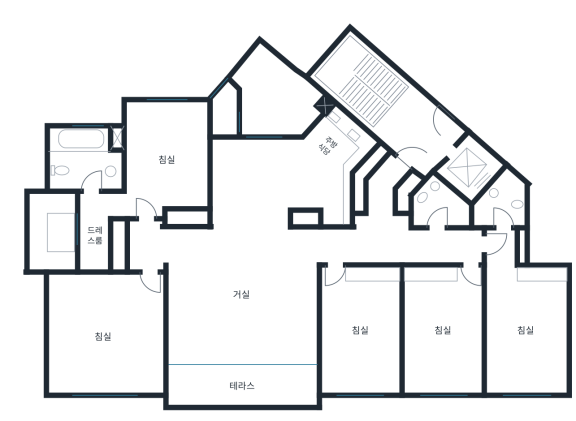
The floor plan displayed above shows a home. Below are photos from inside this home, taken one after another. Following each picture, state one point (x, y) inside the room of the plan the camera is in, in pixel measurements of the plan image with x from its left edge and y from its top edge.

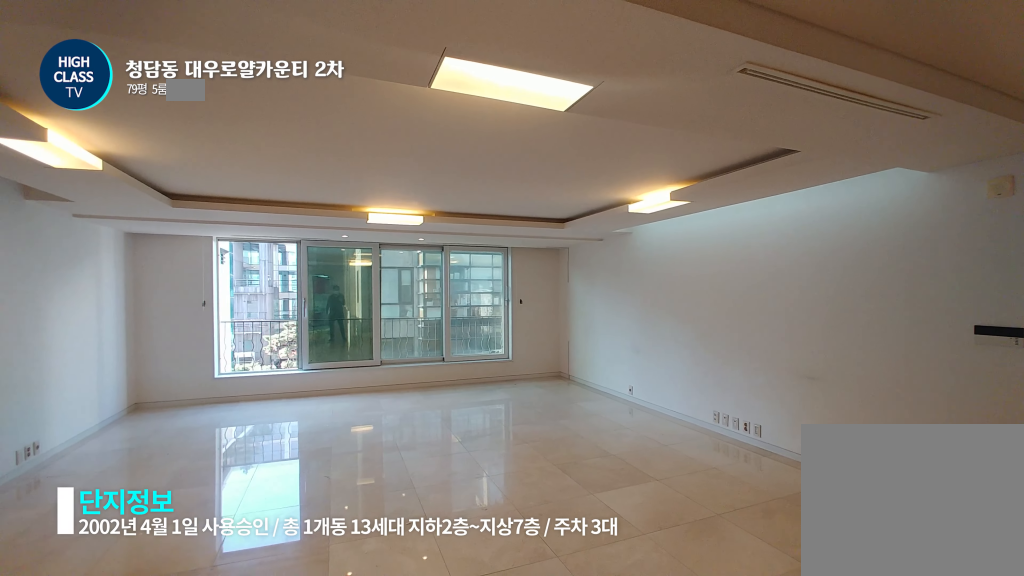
(242, 302)
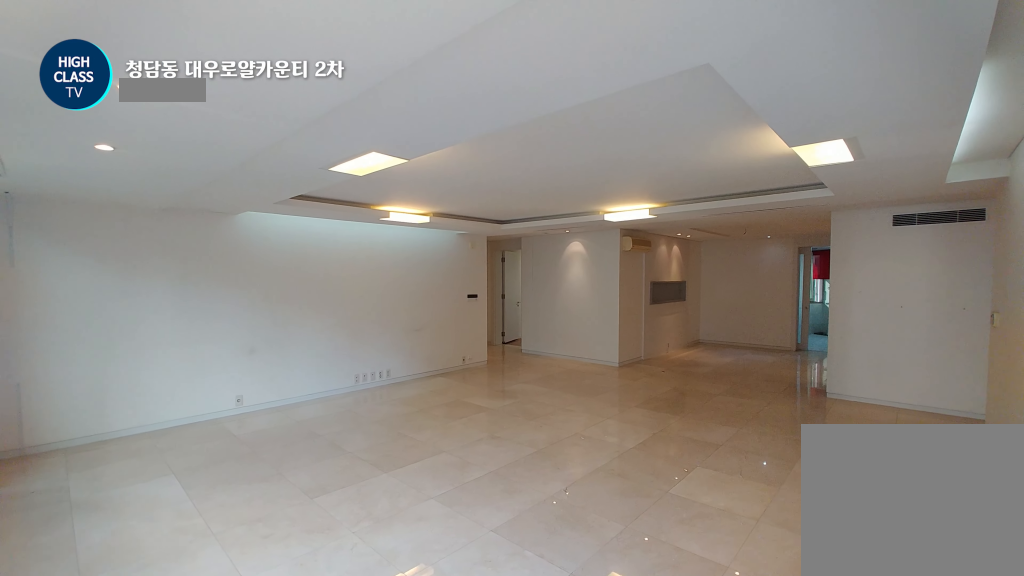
(242, 302)
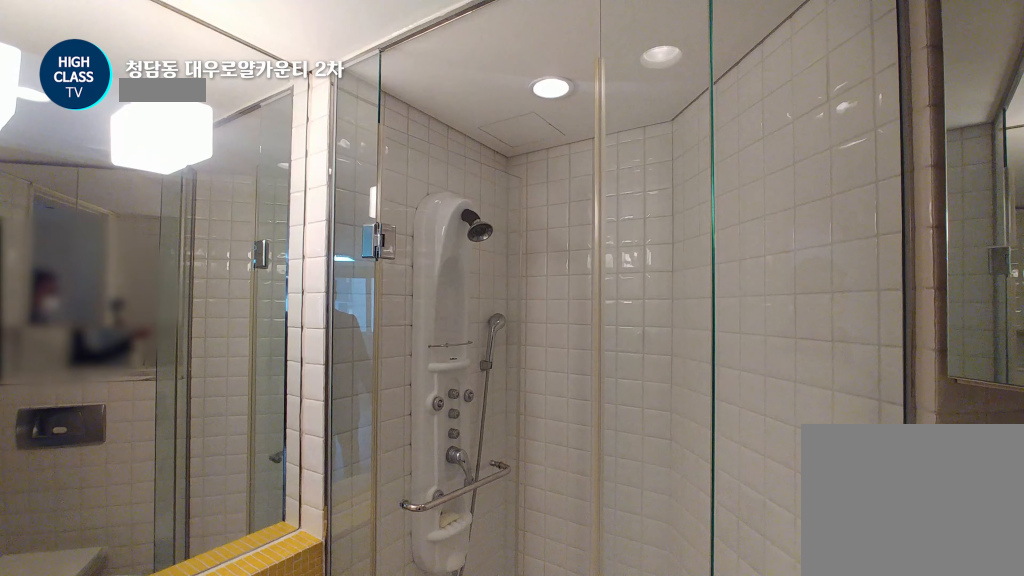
(501, 202)
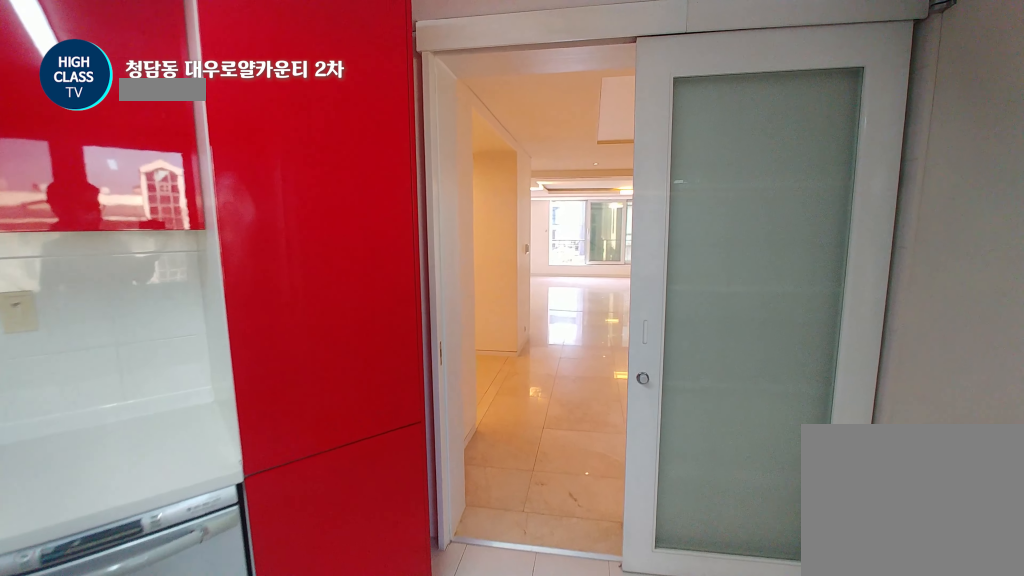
(277, 97)
